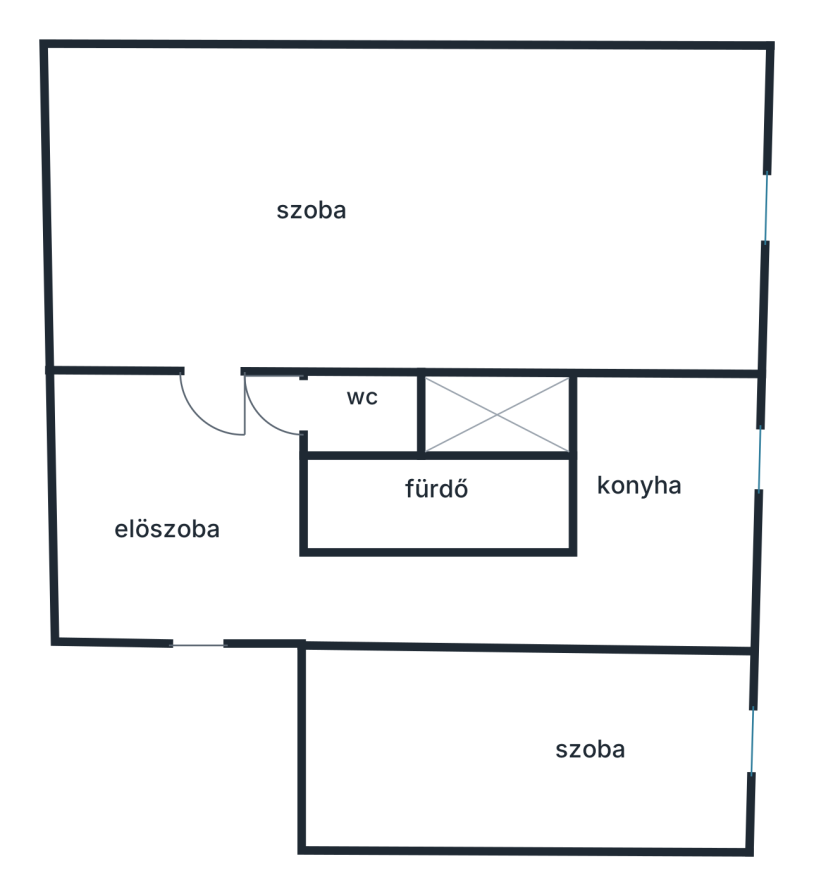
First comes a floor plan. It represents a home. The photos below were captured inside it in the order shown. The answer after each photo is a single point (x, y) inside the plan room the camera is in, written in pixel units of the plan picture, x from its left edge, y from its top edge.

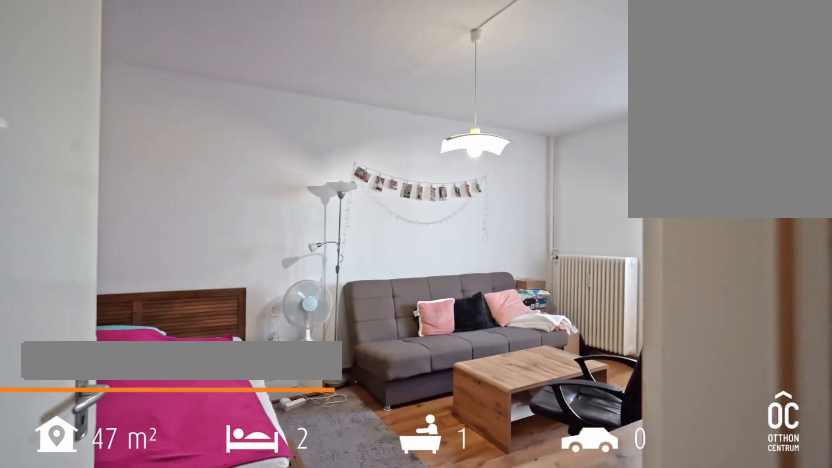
(410, 206)
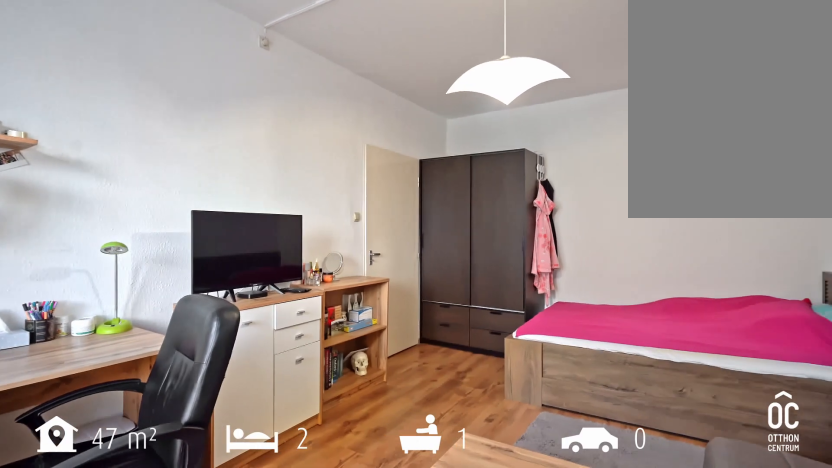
(410, 206)
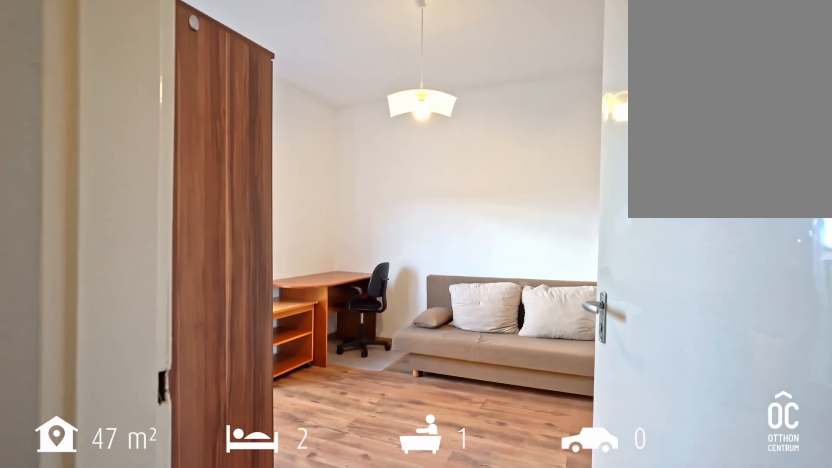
(556, 745)
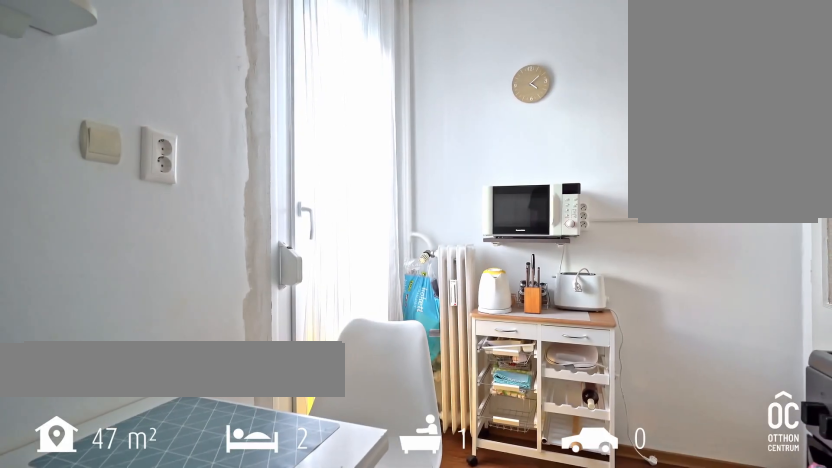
(655, 504)
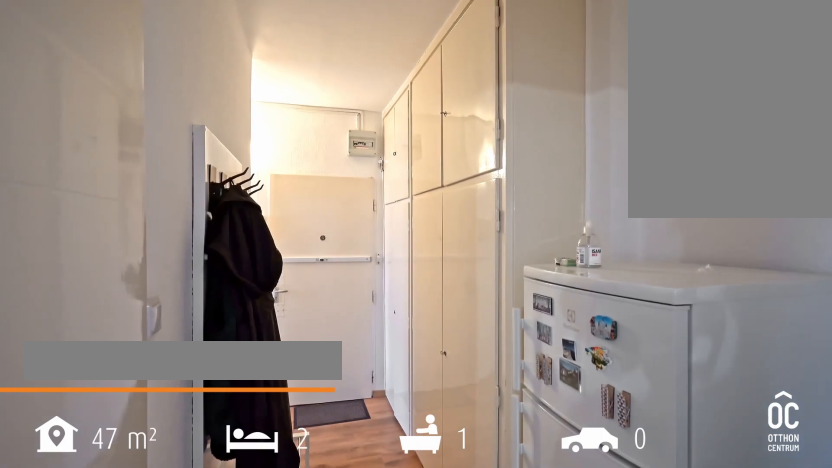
(264, 586)
